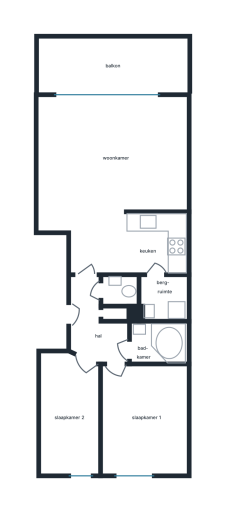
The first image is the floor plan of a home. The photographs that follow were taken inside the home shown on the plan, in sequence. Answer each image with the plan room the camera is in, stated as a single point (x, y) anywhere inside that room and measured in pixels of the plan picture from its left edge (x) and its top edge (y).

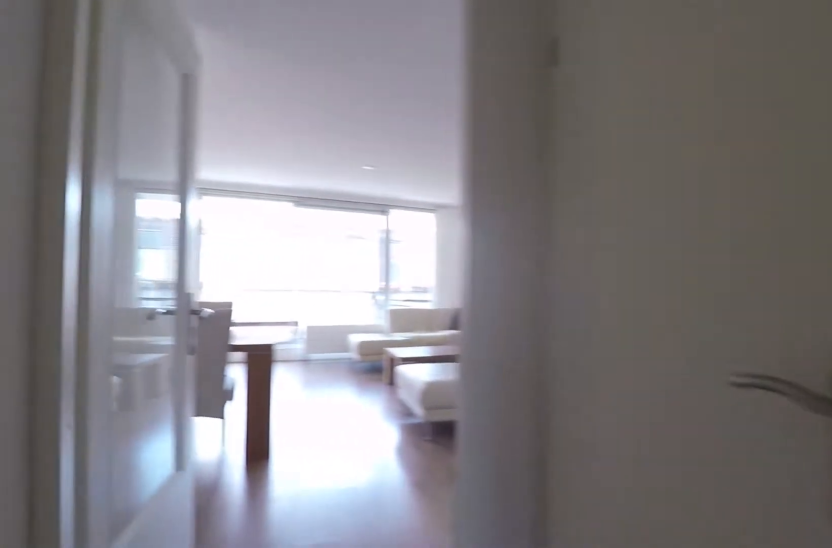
(95, 325)
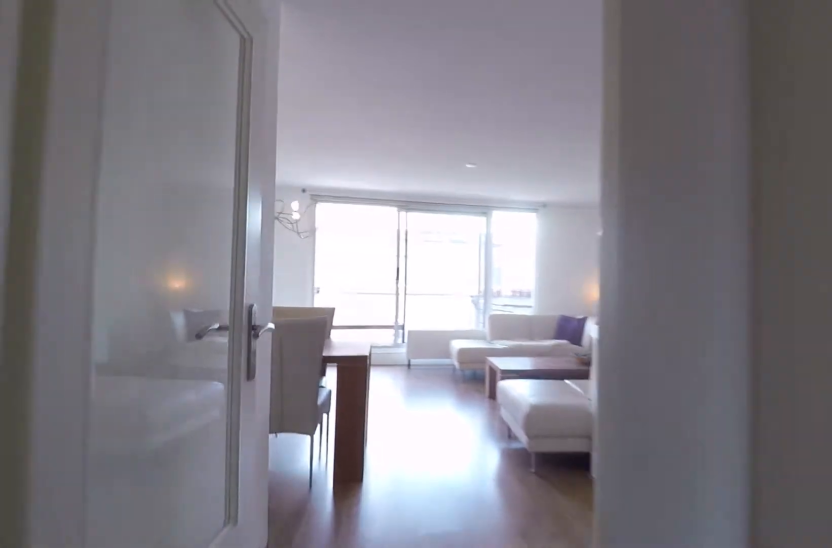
(95, 325)
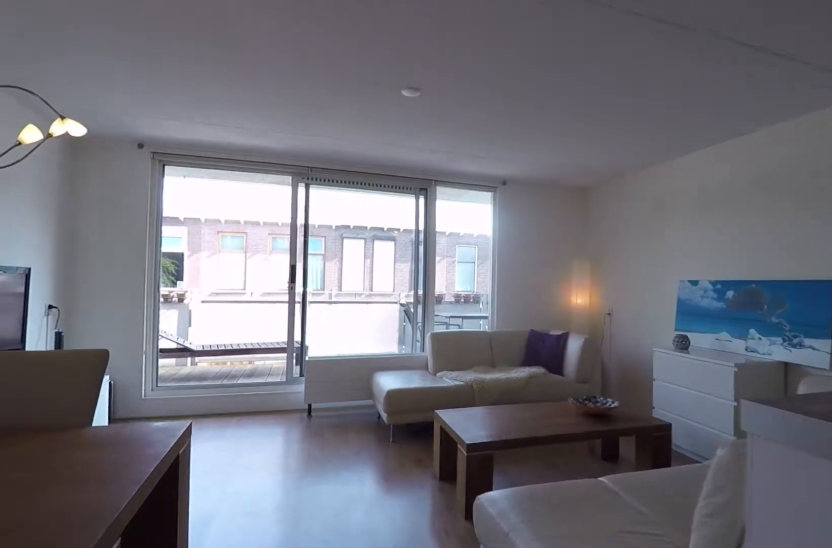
(121, 240)
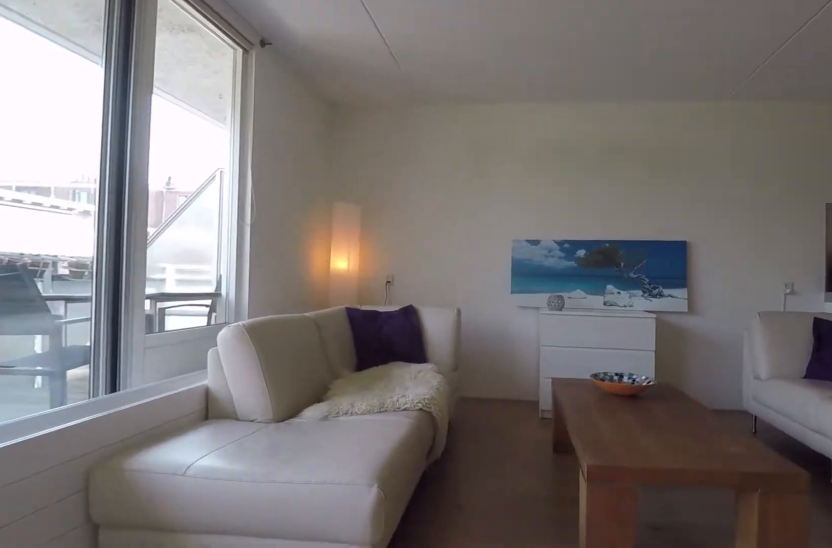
(113, 154)
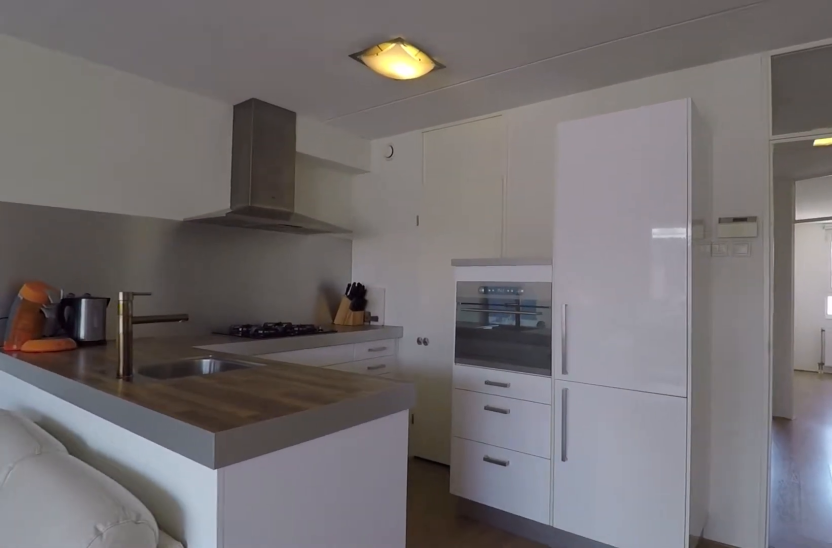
(113, 154)
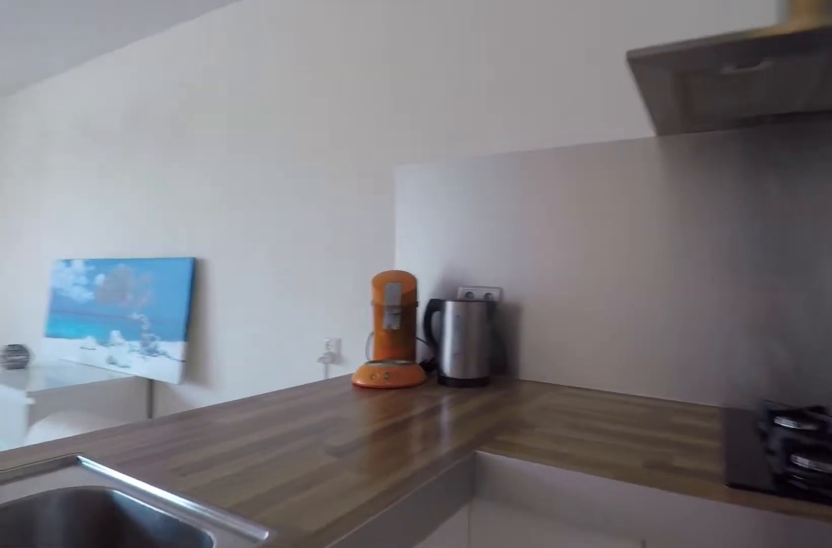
(122, 240)
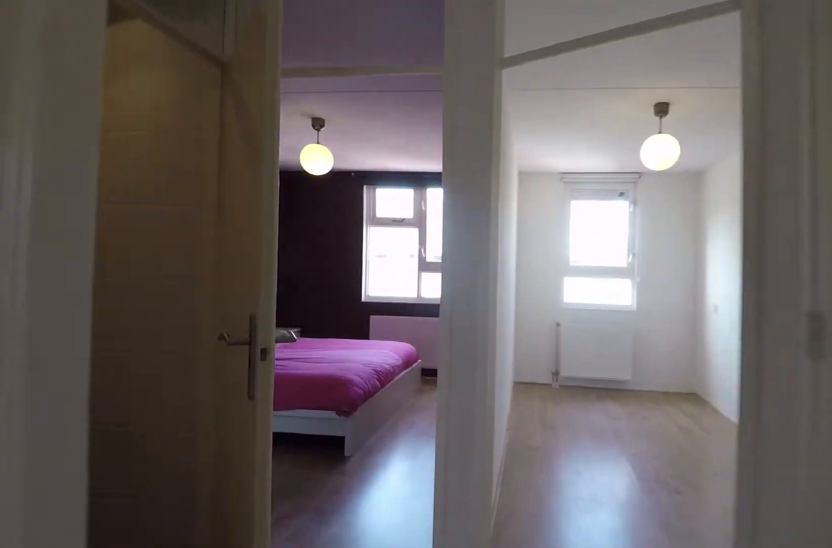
(95, 325)
